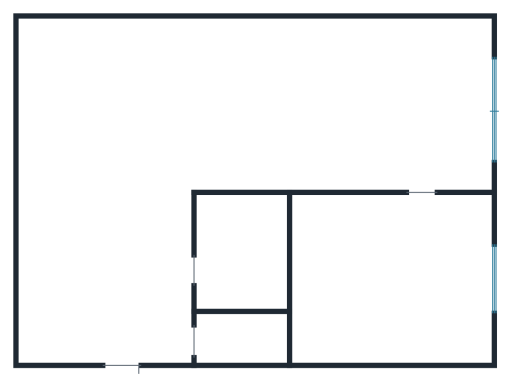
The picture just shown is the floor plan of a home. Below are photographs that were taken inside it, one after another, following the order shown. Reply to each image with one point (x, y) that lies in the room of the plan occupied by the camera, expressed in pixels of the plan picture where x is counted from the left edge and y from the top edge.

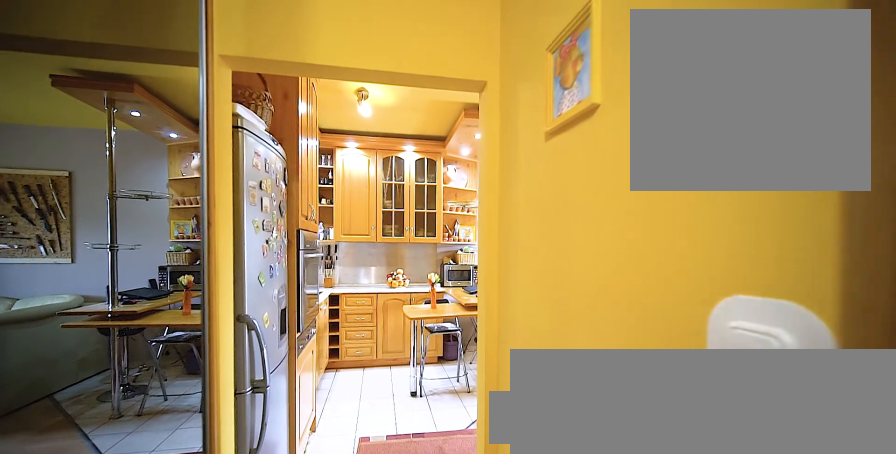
(110, 279)
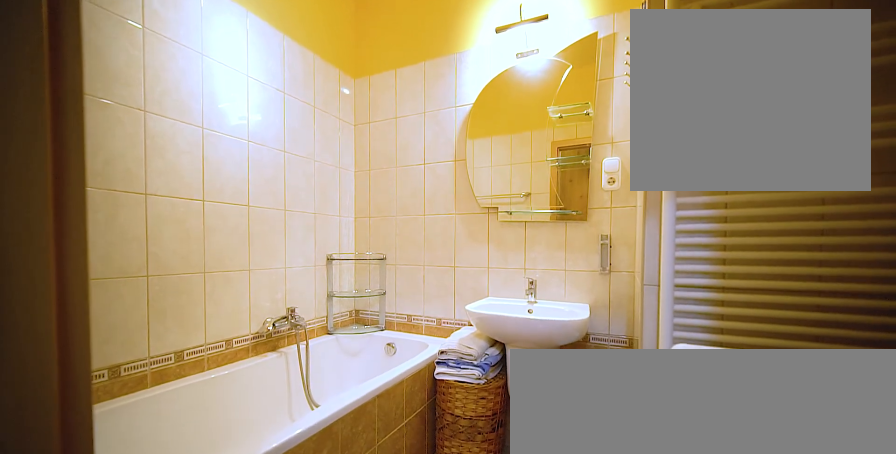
(239, 257)
